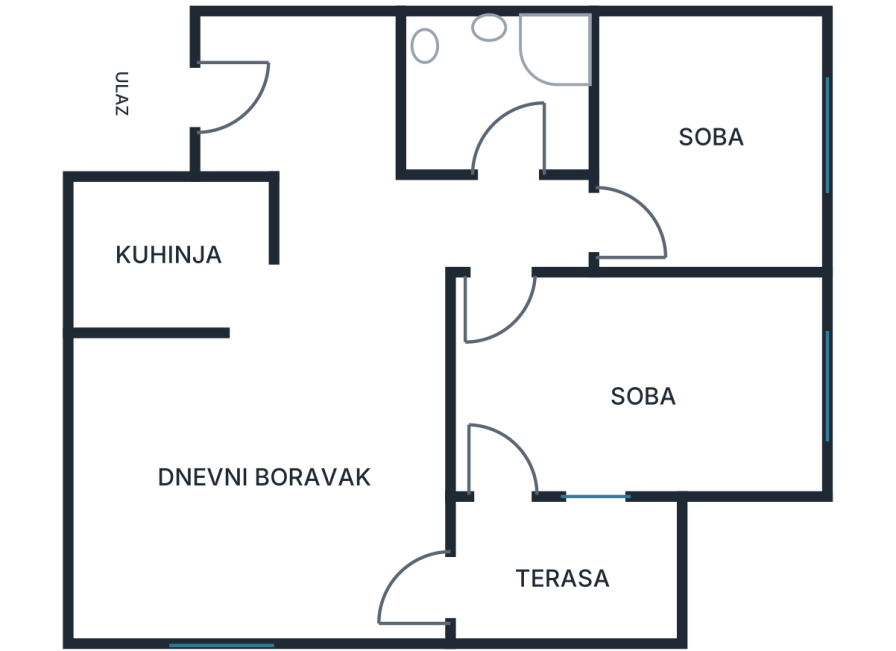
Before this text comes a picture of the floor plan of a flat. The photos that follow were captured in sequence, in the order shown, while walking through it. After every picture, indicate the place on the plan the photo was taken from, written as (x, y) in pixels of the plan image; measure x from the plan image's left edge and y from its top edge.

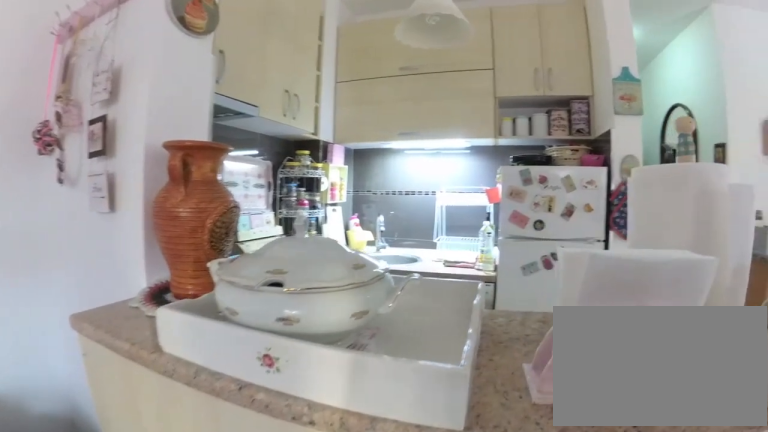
(172, 456)
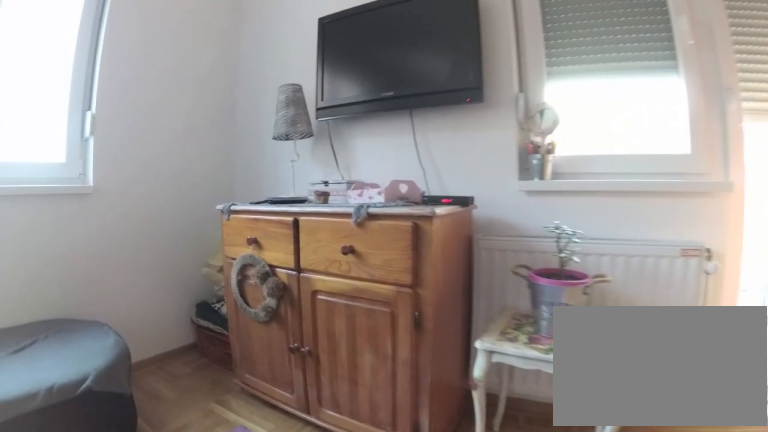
(498, 357)
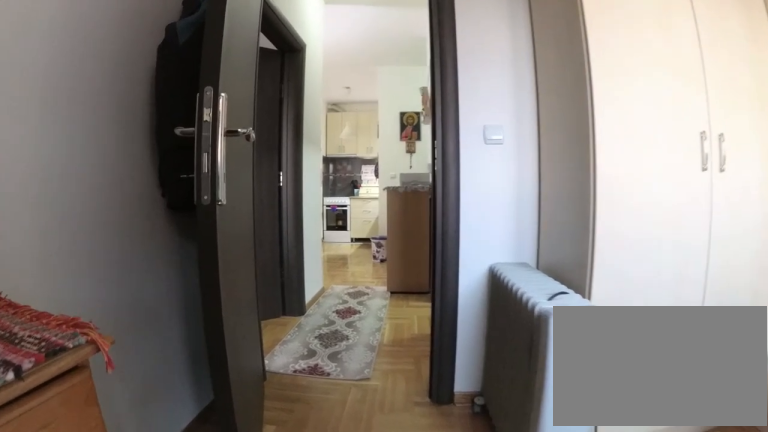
(799, 218)
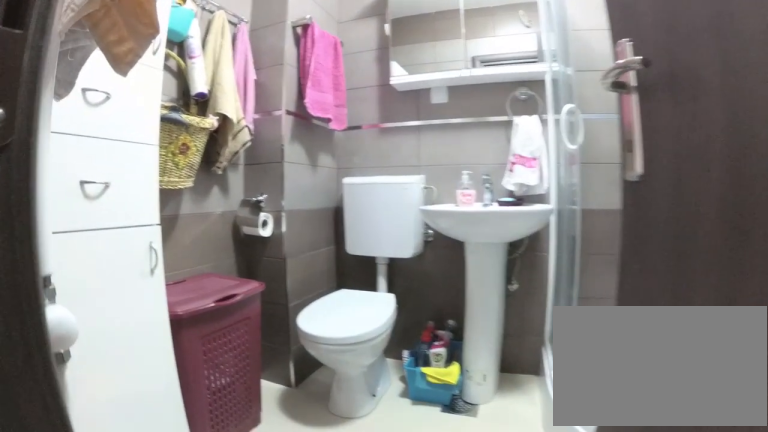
(513, 211)
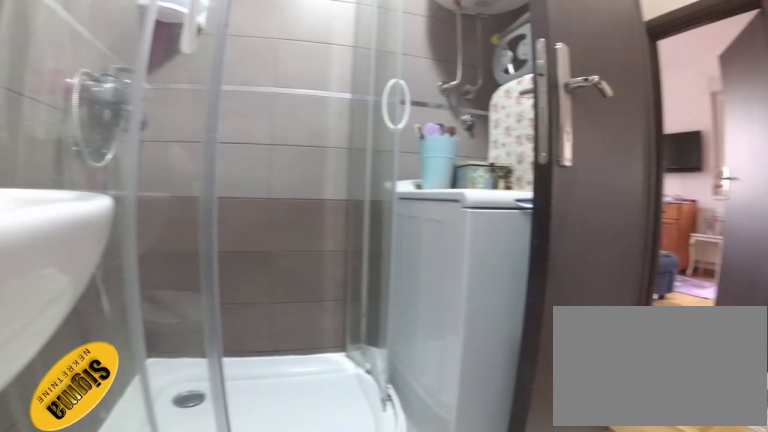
(442, 80)
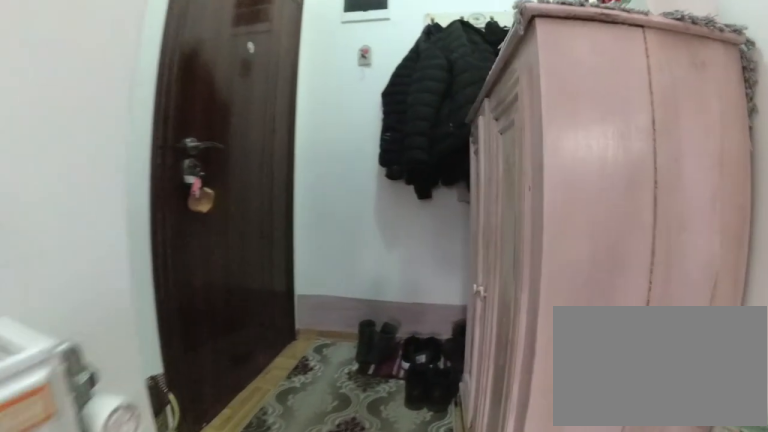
(359, 200)
